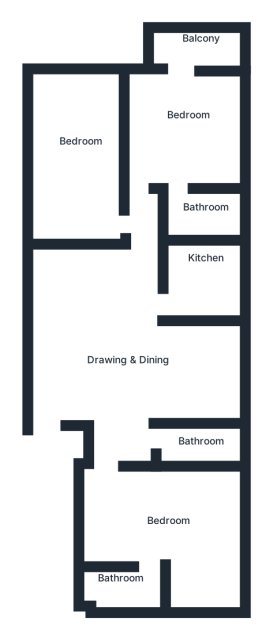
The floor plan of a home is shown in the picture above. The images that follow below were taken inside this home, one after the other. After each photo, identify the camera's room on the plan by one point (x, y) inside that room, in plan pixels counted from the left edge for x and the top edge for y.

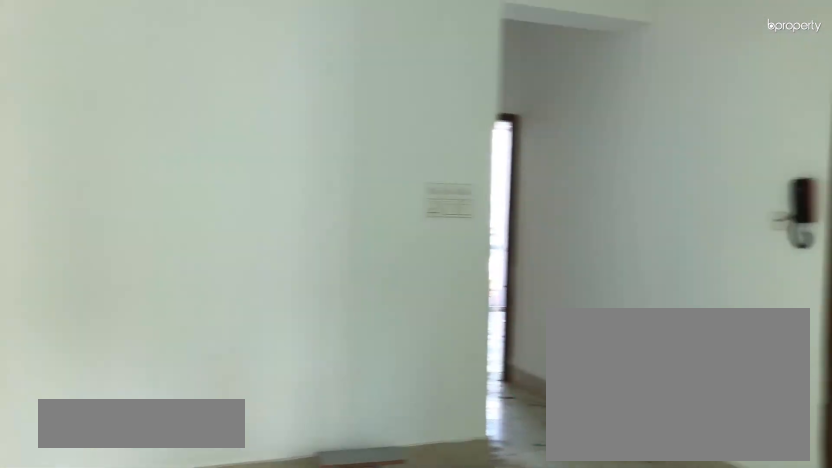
(112, 361)
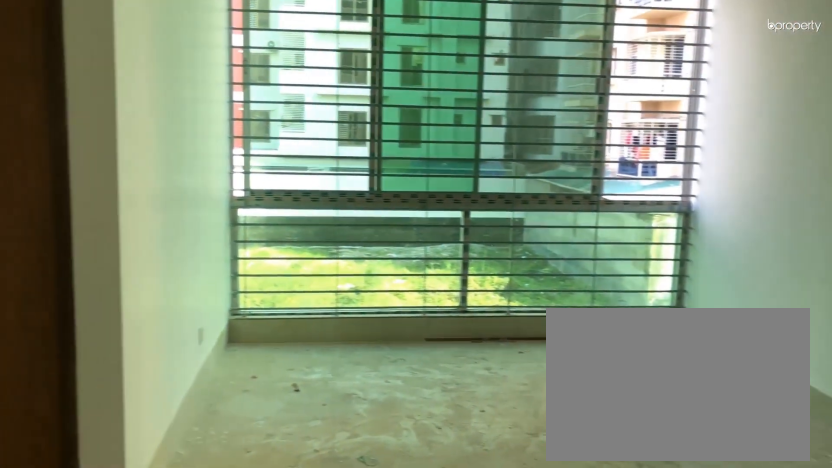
(112, 361)
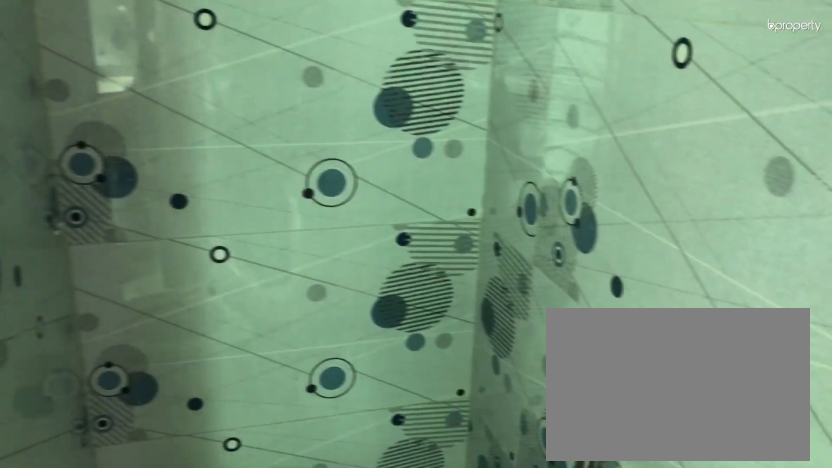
(139, 580)
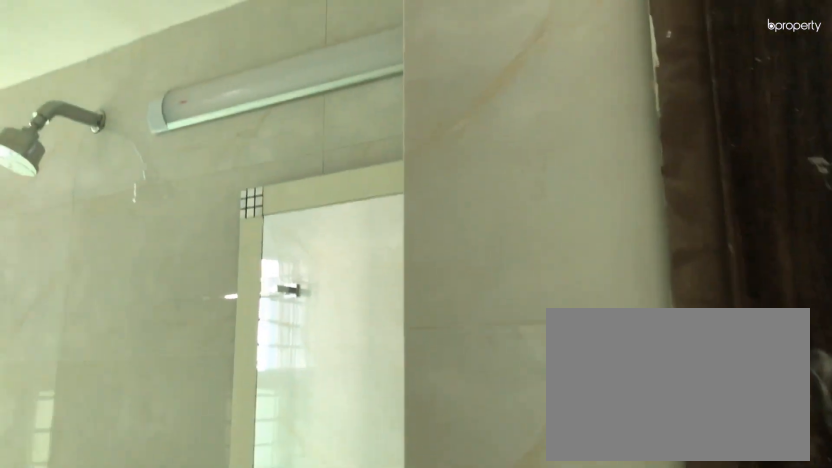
(193, 443)
